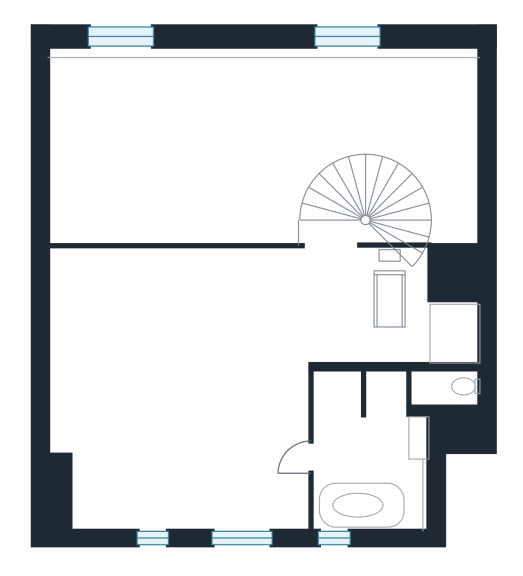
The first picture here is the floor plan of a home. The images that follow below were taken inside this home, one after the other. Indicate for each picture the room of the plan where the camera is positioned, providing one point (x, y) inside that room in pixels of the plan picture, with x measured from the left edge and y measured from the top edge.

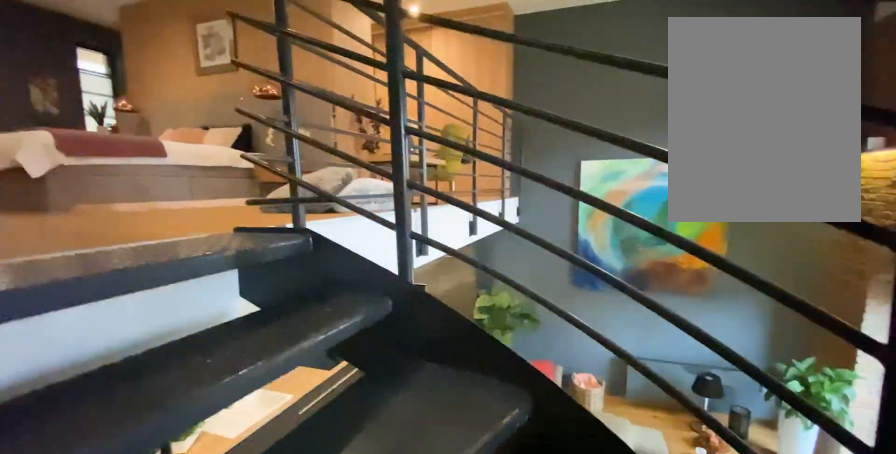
(363, 215)
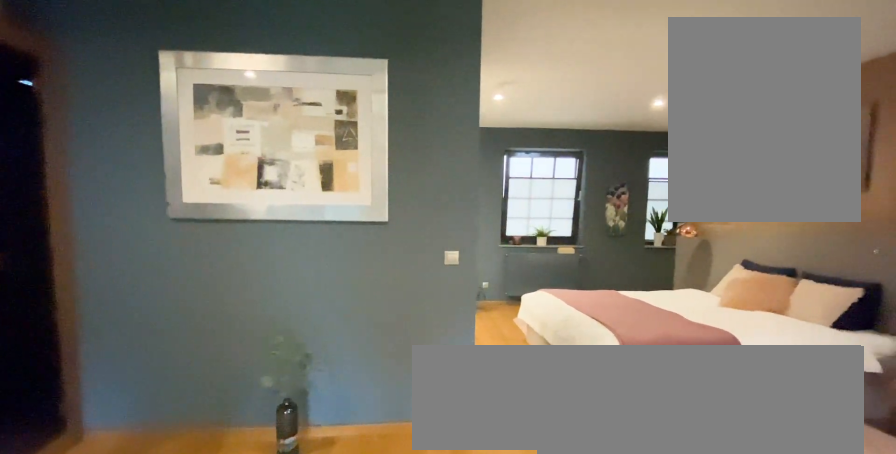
(217, 401)
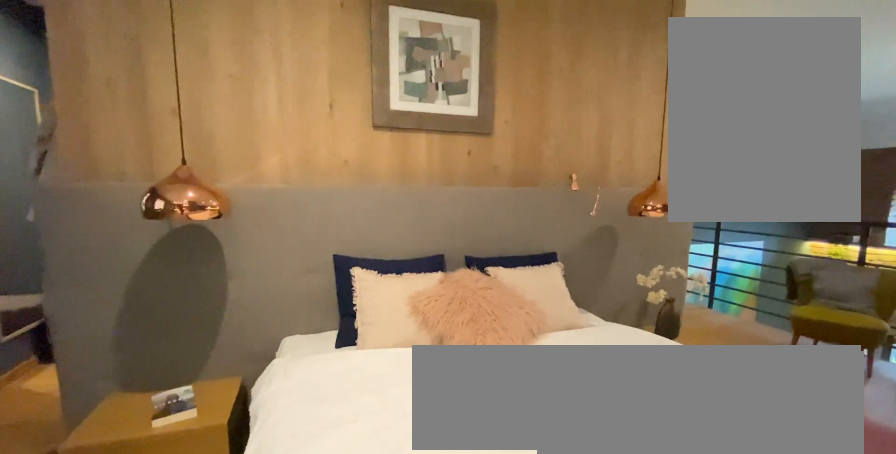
(217, 401)
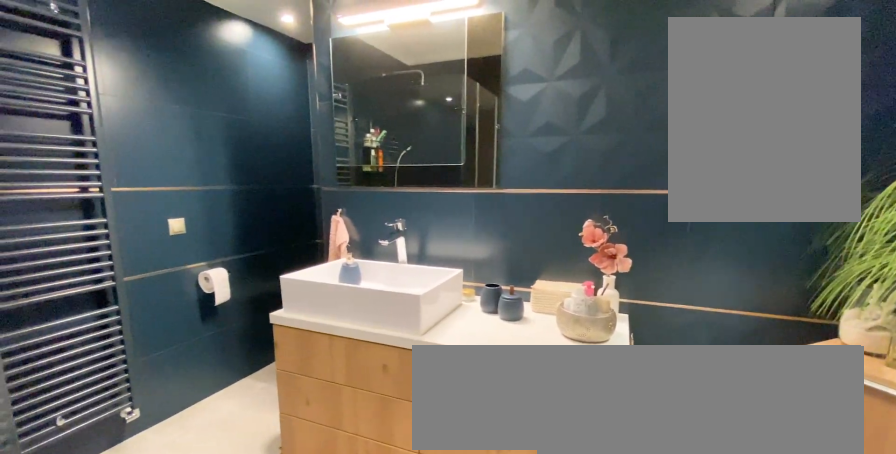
(361, 434)
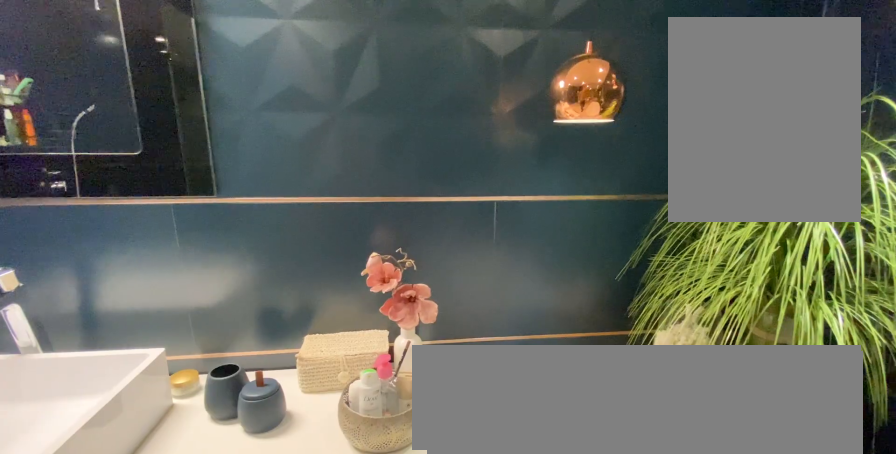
(361, 434)
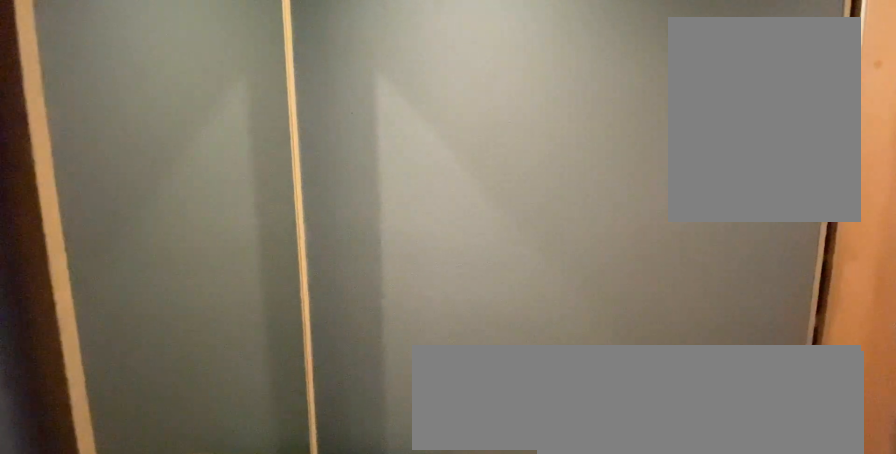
(217, 401)
